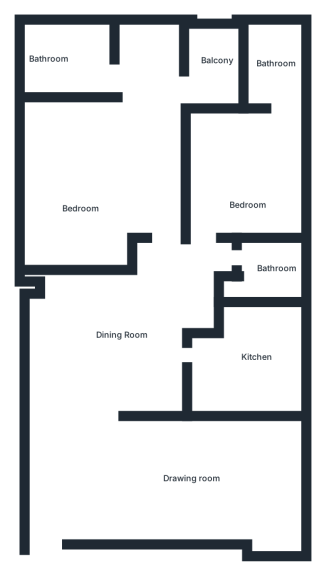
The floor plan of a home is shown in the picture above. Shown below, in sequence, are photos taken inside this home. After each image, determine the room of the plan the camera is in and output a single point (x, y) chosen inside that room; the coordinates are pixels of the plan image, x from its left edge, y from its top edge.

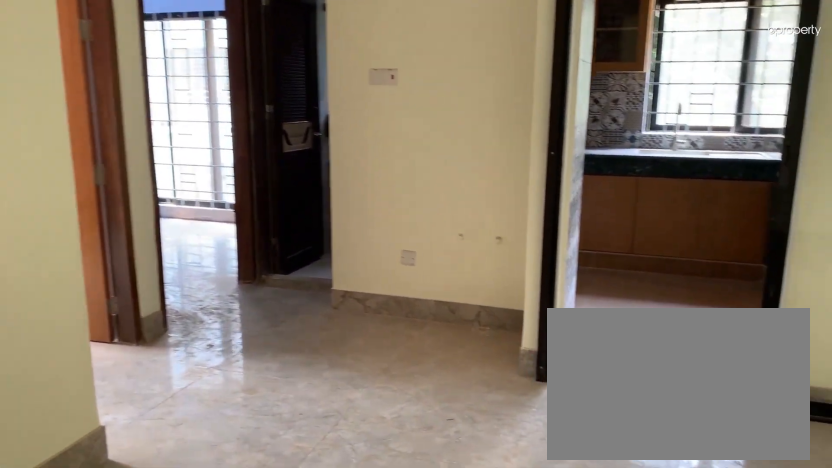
(128, 347)
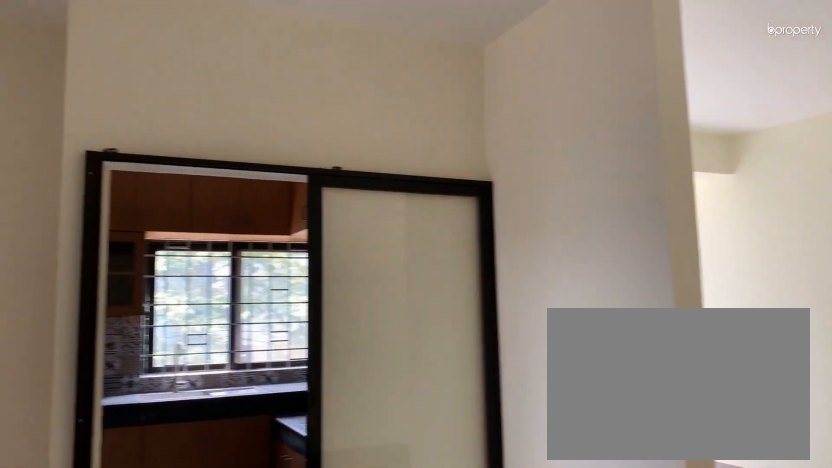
(128, 347)
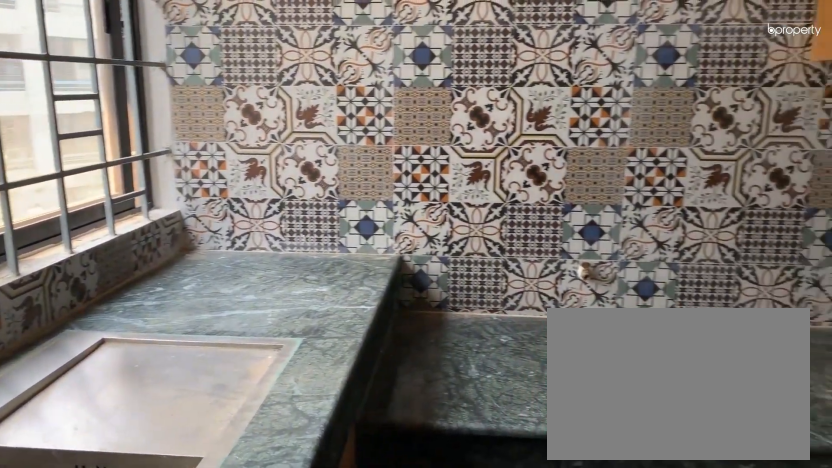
(256, 362)
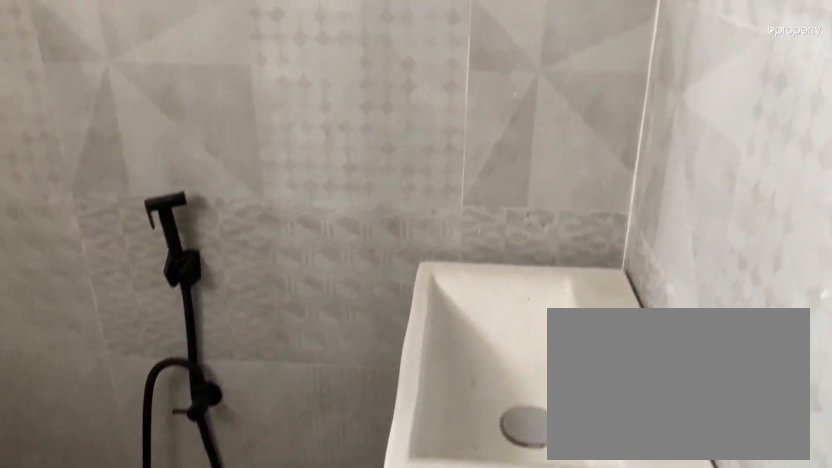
(266, 288)
